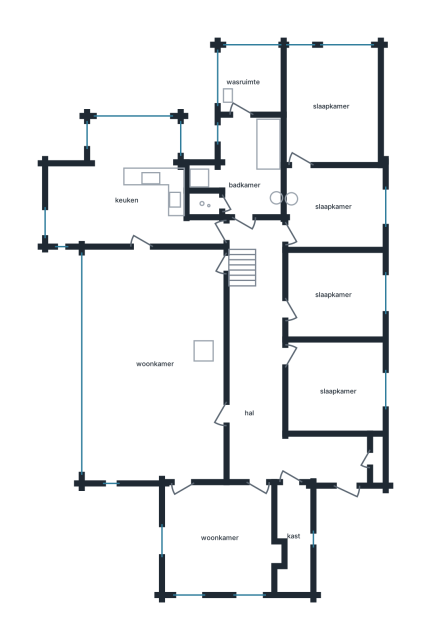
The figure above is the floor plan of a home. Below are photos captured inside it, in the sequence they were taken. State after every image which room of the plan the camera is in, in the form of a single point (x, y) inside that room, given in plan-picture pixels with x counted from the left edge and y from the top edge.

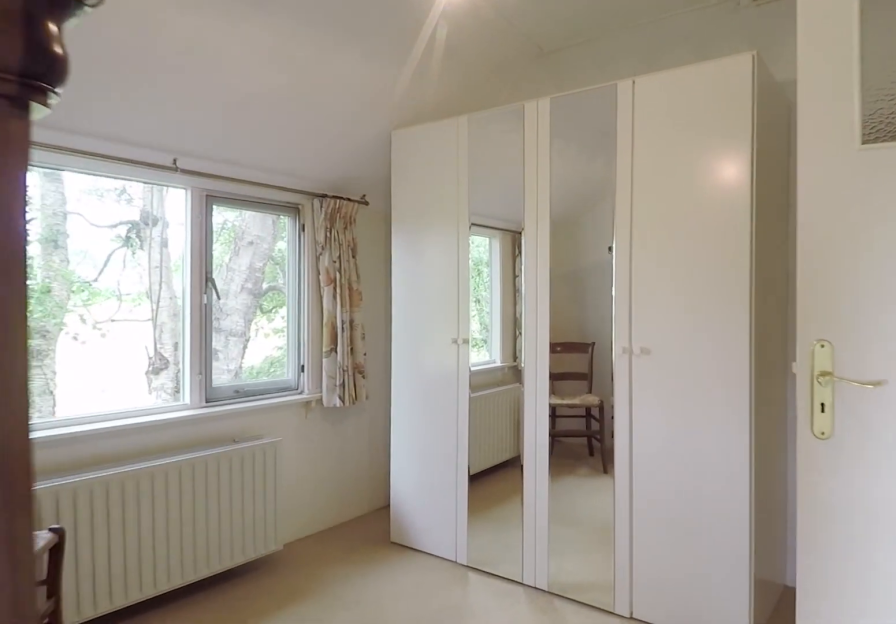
(333, 207)
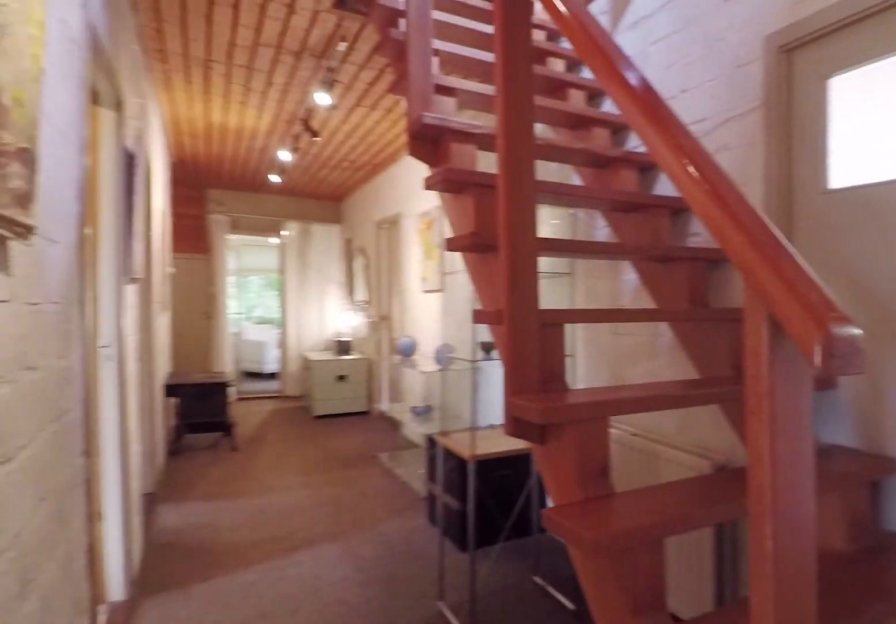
(273, 378)
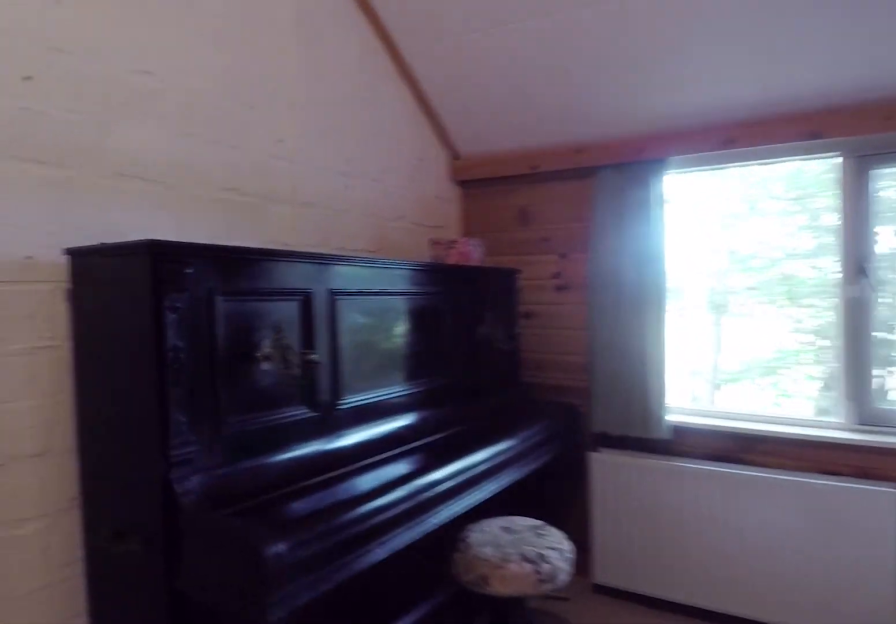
(333, 294)
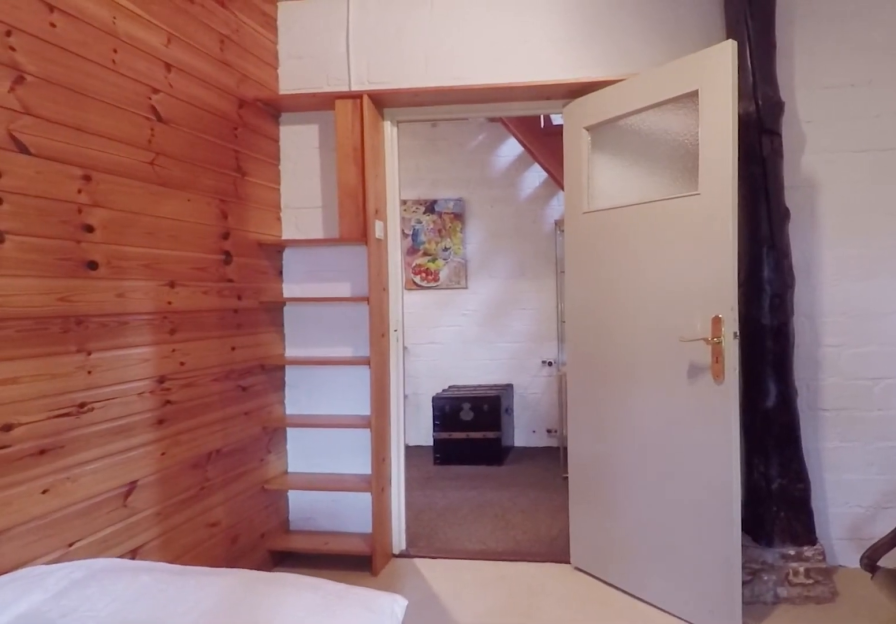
(333, 294)
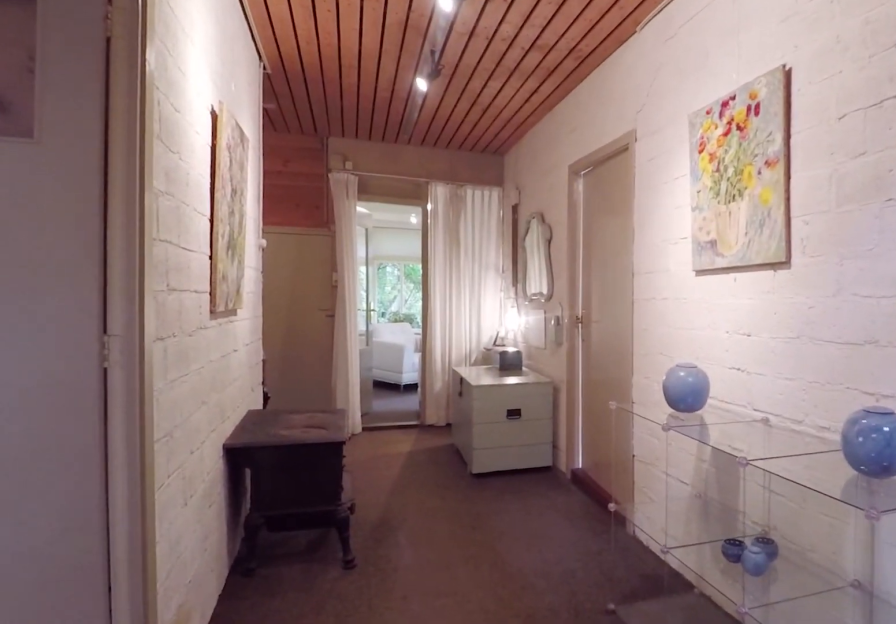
(272, 378)
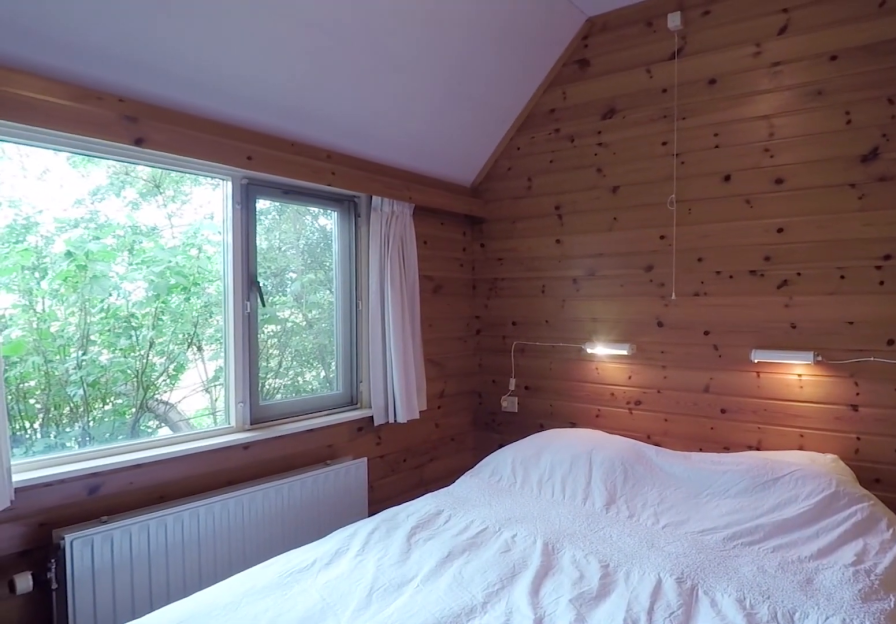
(333, 386)
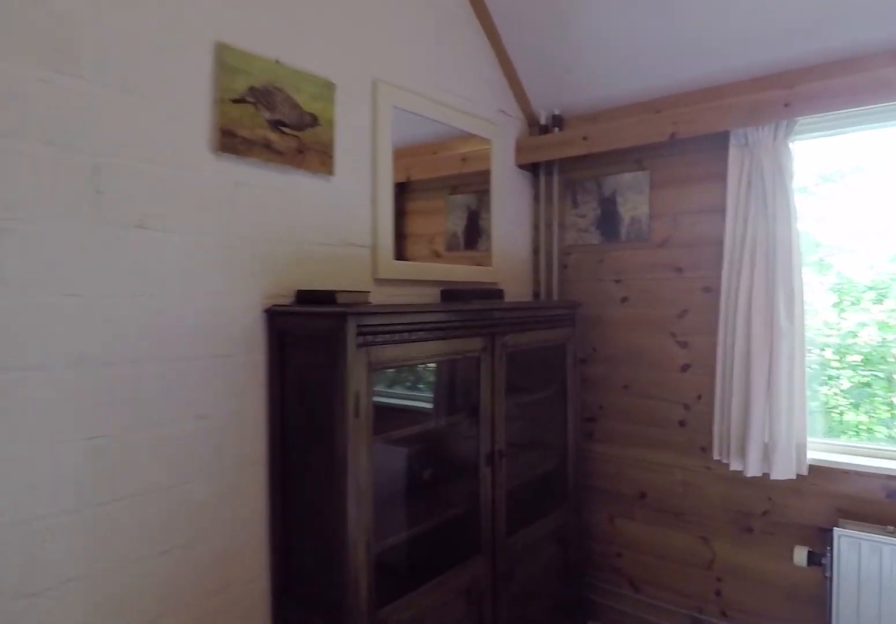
(333, 386)
